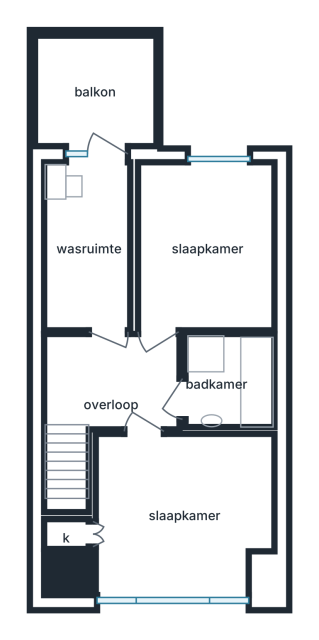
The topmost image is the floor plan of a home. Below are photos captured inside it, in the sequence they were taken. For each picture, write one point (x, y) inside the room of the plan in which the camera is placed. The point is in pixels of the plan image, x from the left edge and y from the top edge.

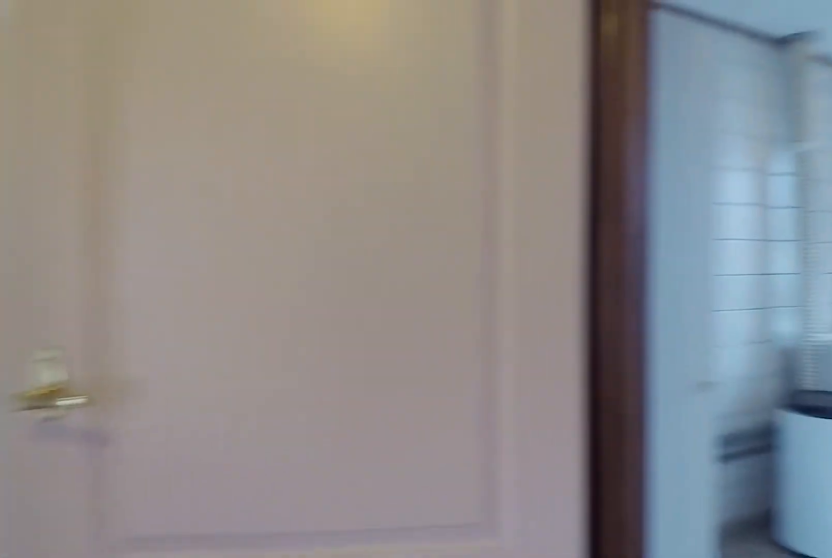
(116, 383)
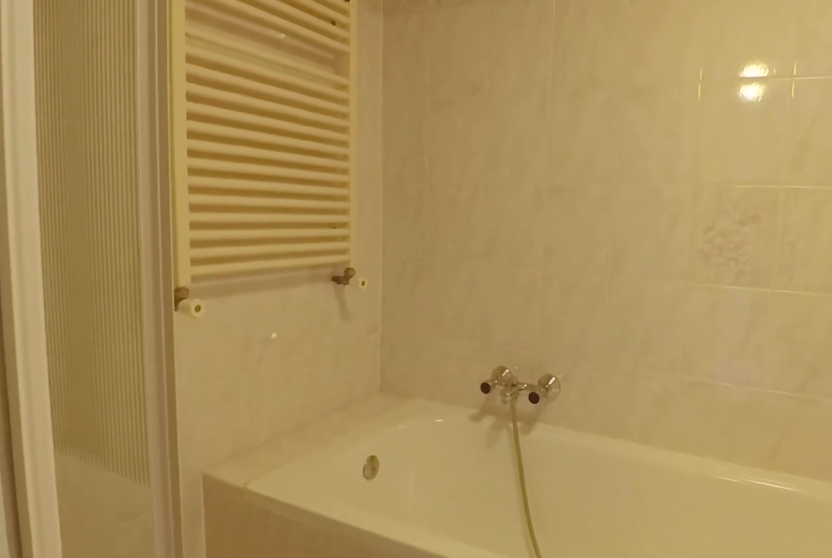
(273, 381)
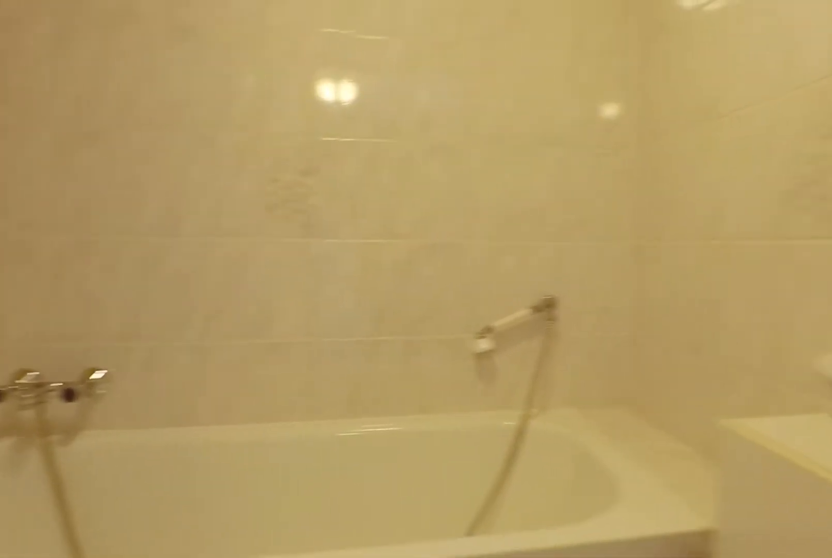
(273, 381)
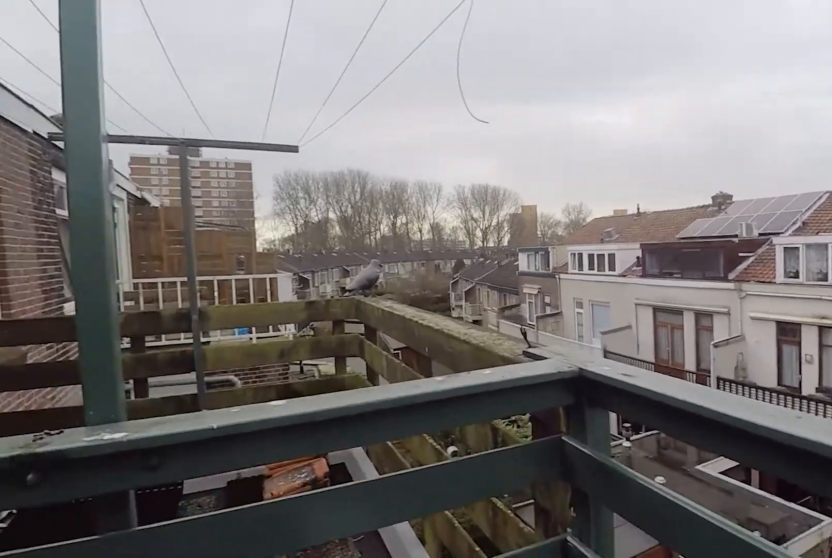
(98, 94)
